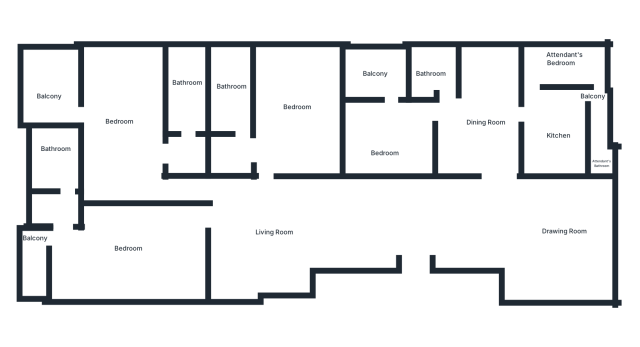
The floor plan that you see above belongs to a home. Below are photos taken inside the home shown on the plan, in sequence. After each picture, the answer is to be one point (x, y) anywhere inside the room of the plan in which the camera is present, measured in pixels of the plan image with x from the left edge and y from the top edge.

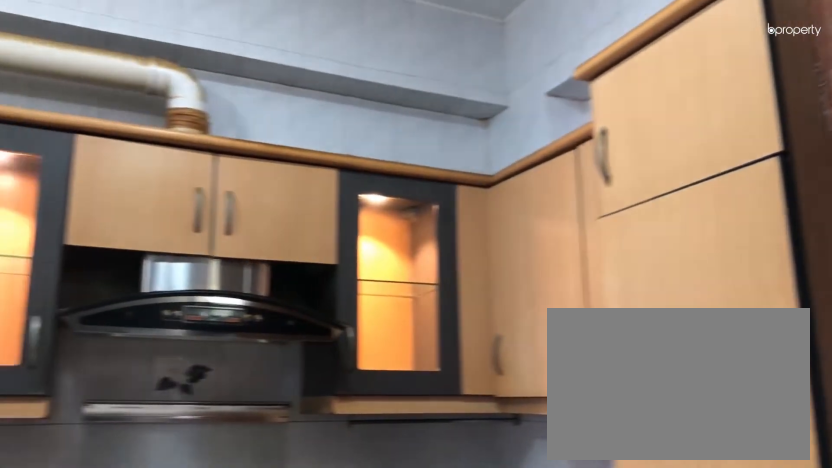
(548, 122)
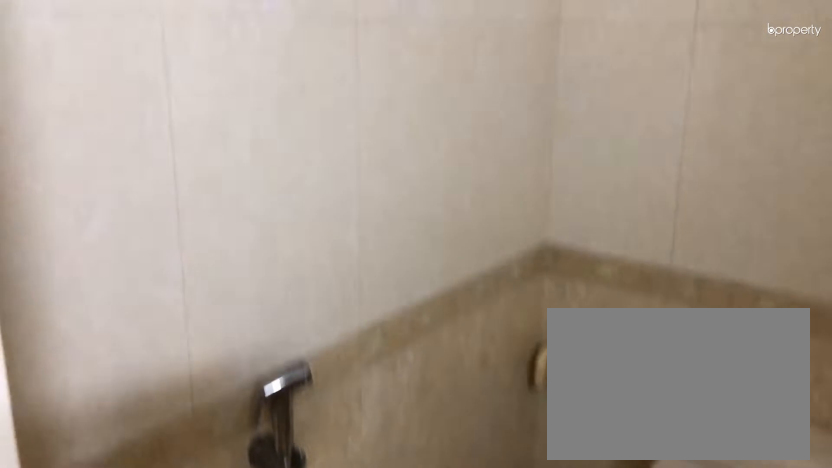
(439, 75)
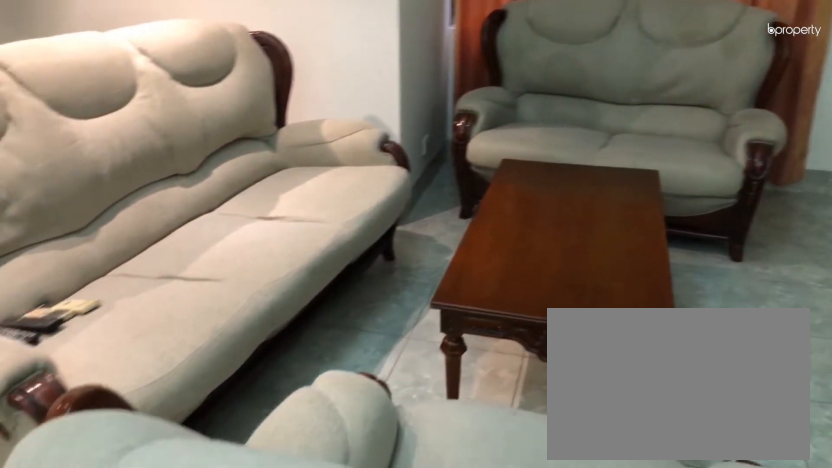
(266, 237)
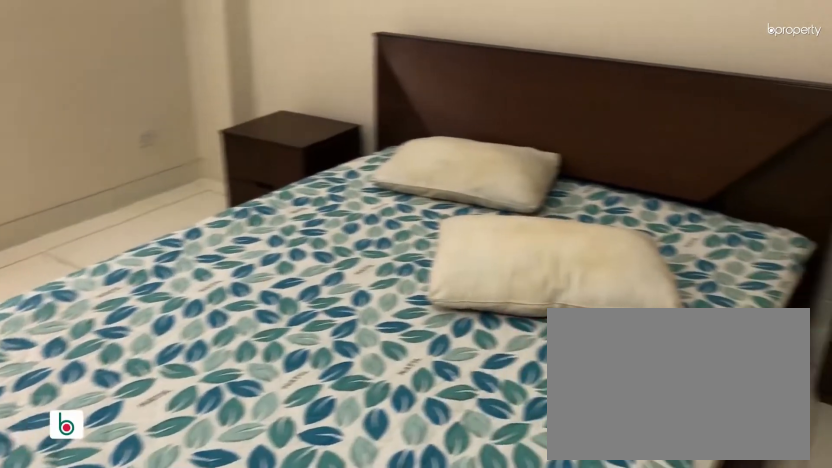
(288, 112)
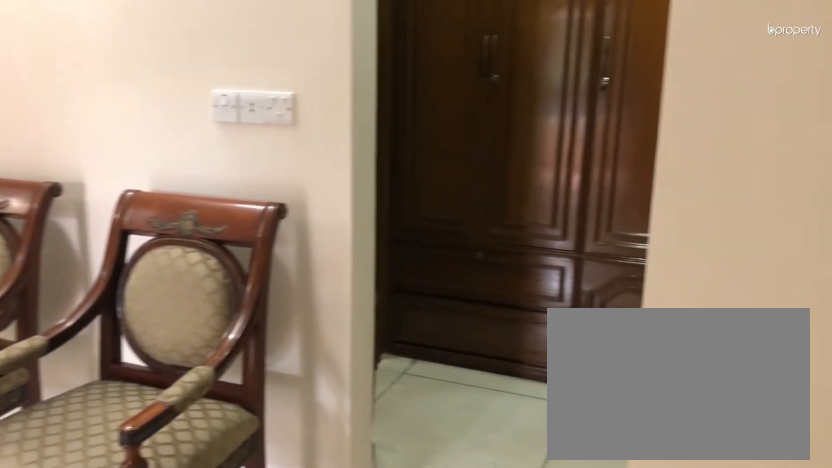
(121, 121)
